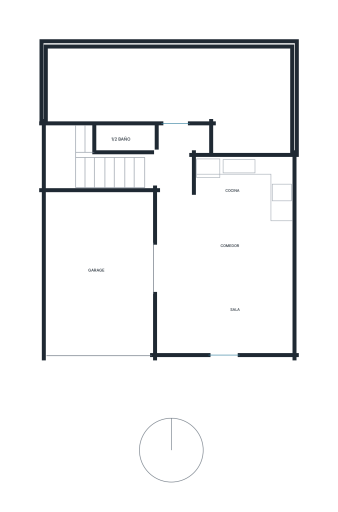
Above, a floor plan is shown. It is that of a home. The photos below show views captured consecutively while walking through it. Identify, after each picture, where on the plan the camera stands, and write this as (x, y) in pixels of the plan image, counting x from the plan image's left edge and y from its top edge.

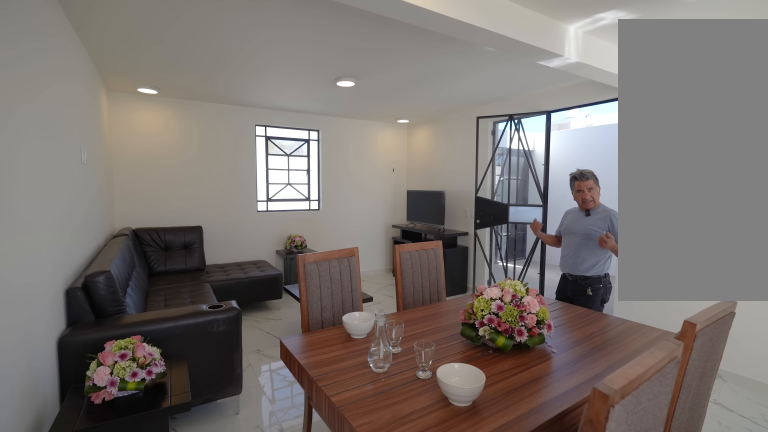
(264, 212)
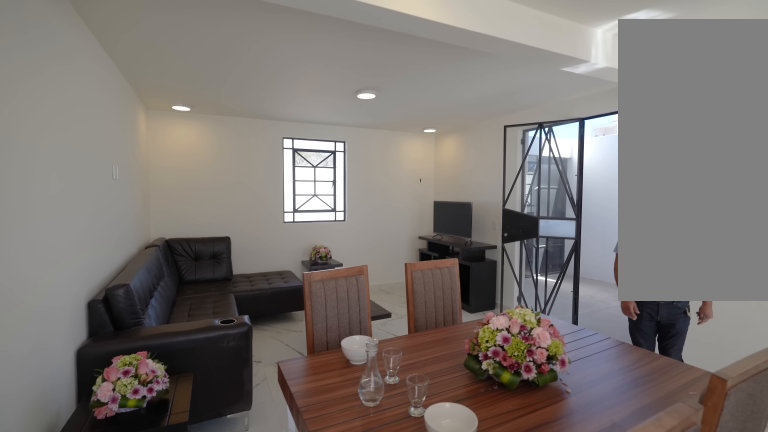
(264, 213)
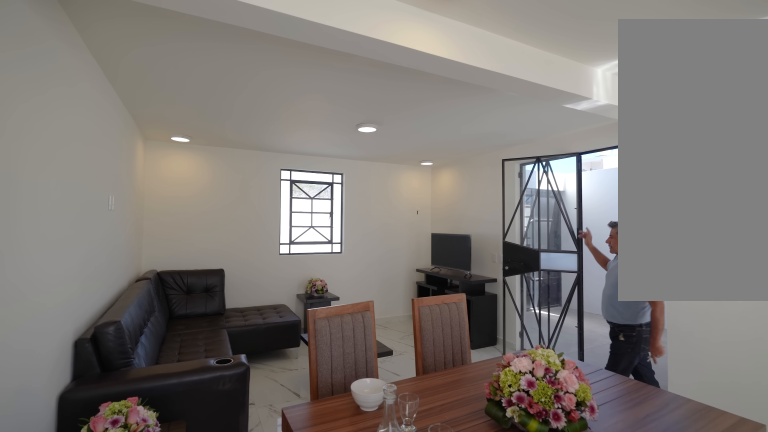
(264, 212)
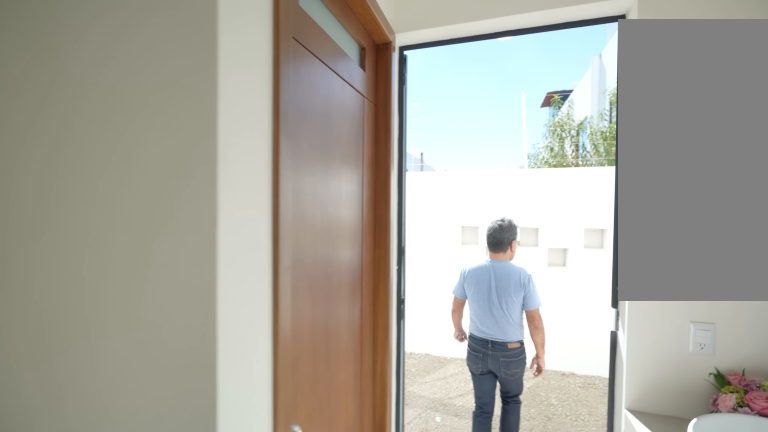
(169, 172)
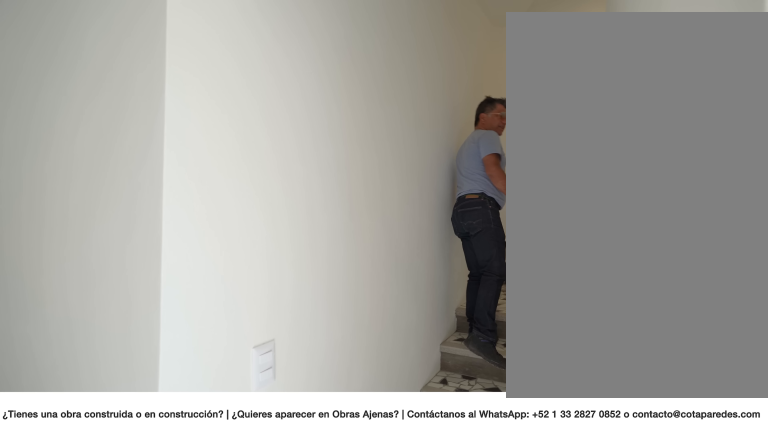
(172, 162)
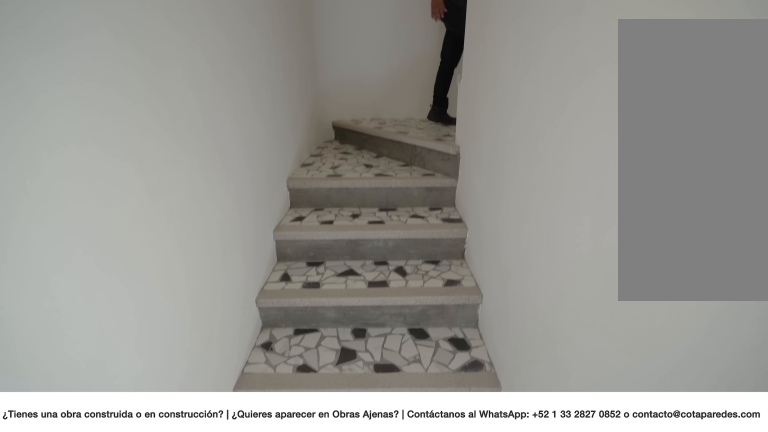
(151, 168)
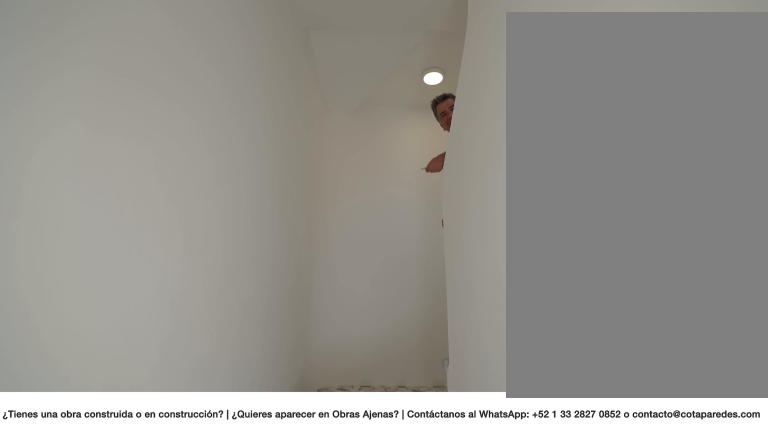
(151, 168)
